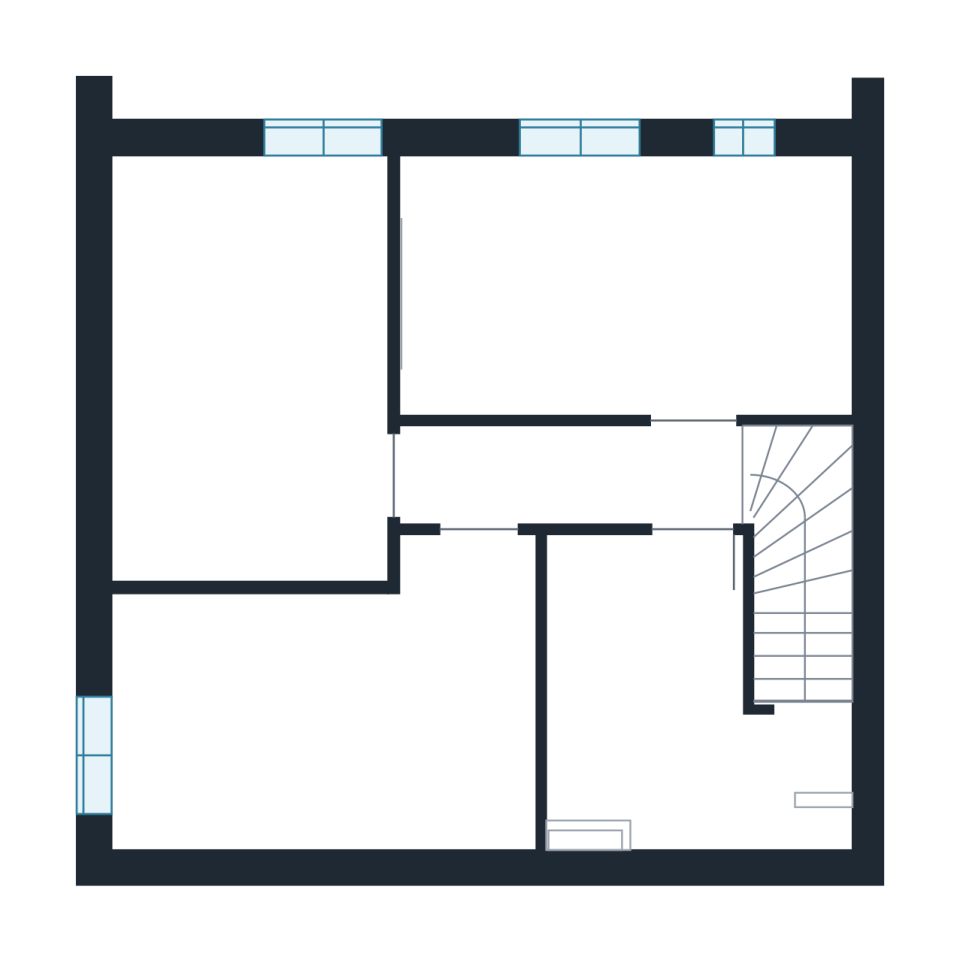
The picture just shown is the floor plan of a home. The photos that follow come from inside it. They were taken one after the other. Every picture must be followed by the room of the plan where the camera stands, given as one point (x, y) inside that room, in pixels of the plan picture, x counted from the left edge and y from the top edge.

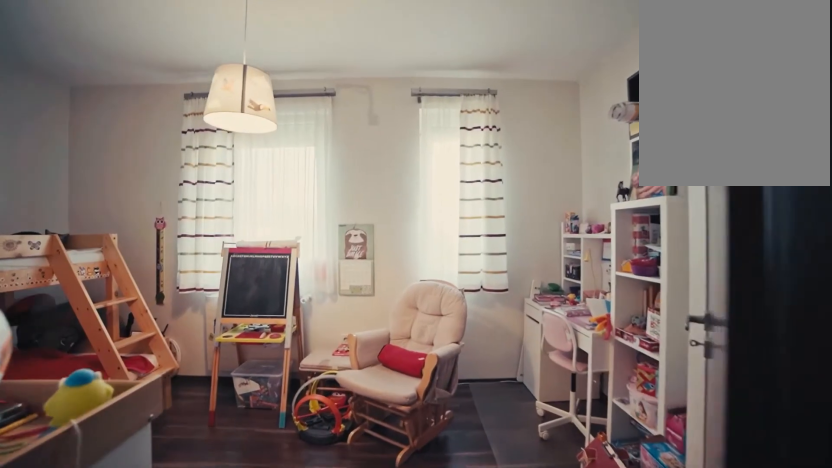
(580, 394)
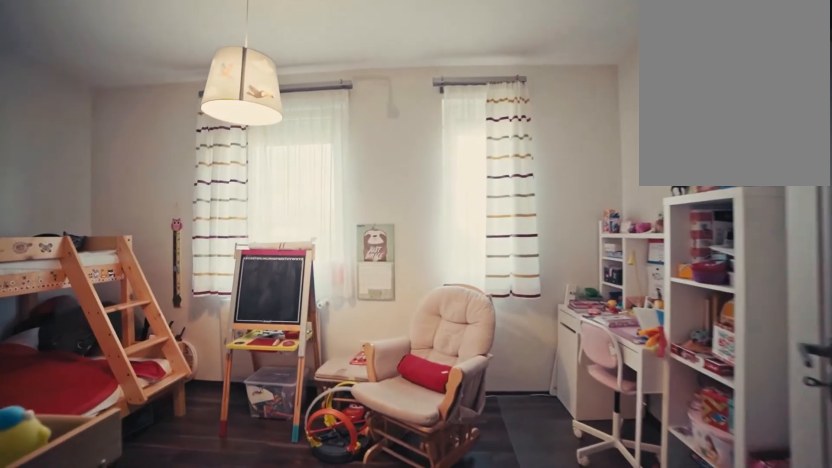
(578, 368)
